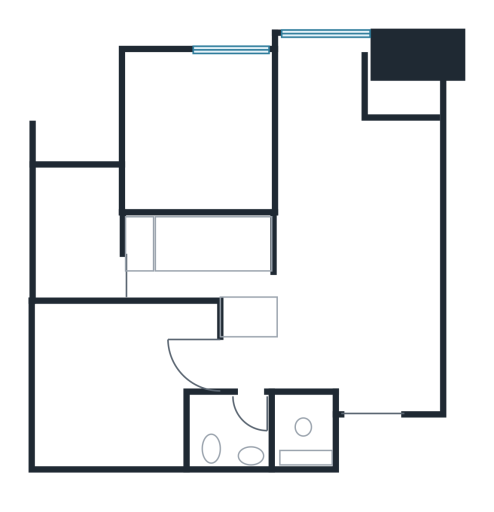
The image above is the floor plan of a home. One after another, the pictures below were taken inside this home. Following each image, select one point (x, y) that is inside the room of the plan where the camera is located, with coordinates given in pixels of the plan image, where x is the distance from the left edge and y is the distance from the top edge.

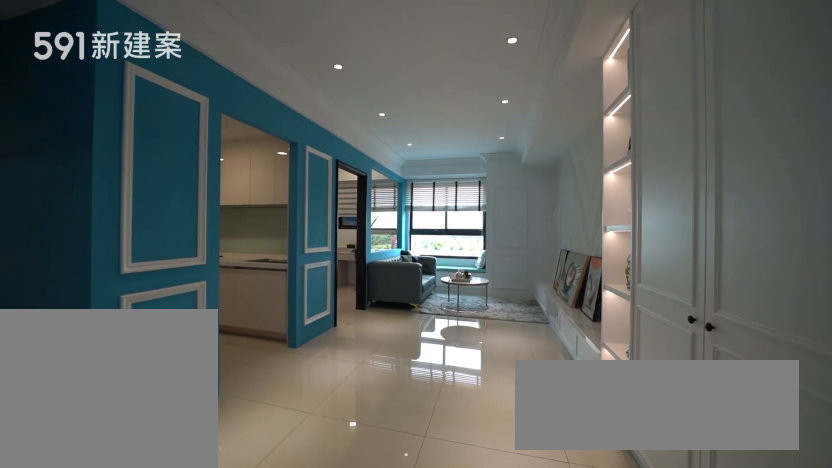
(358, 297)
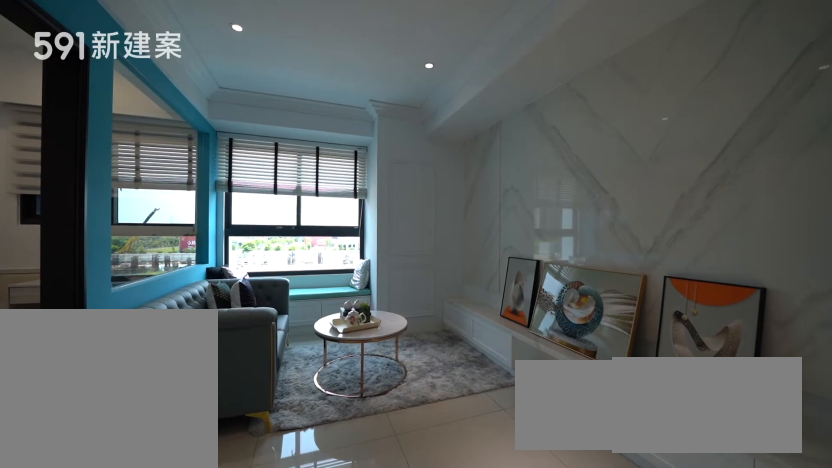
(352, 158)
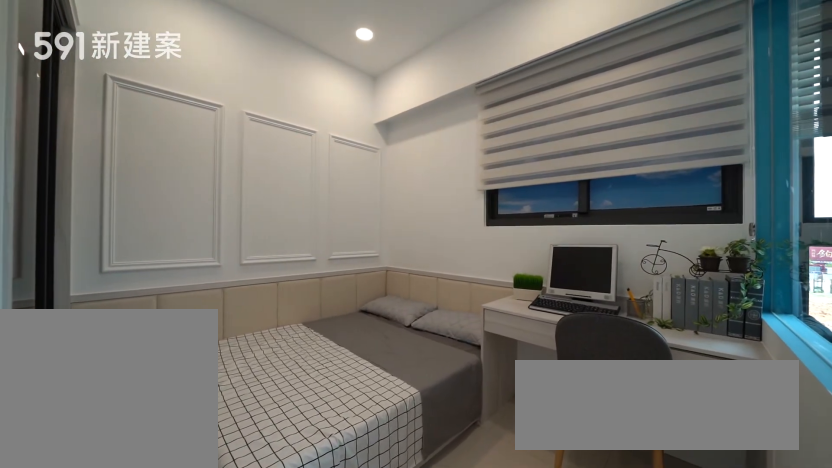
(197, 129)
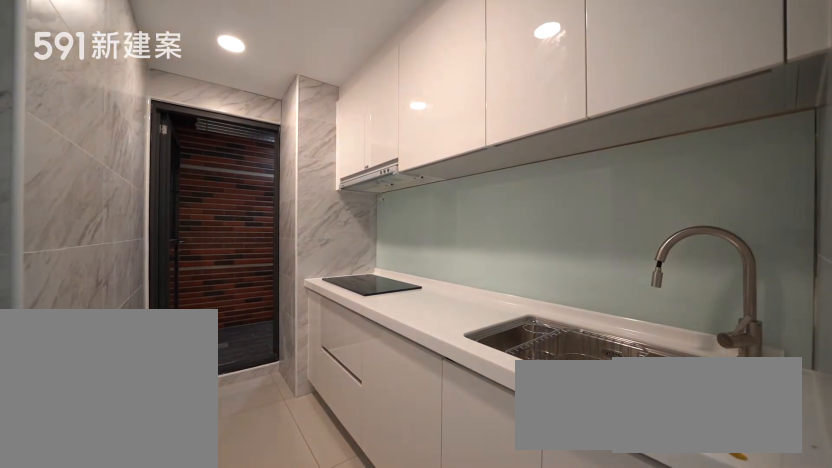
(202, 261)
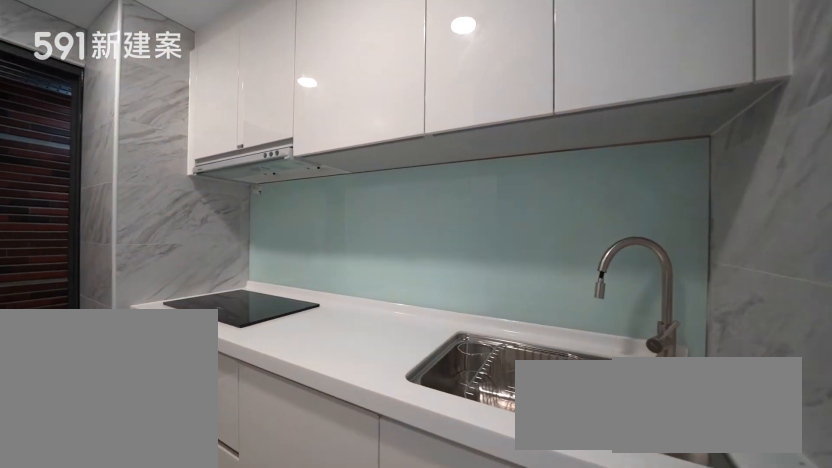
(202, 261)
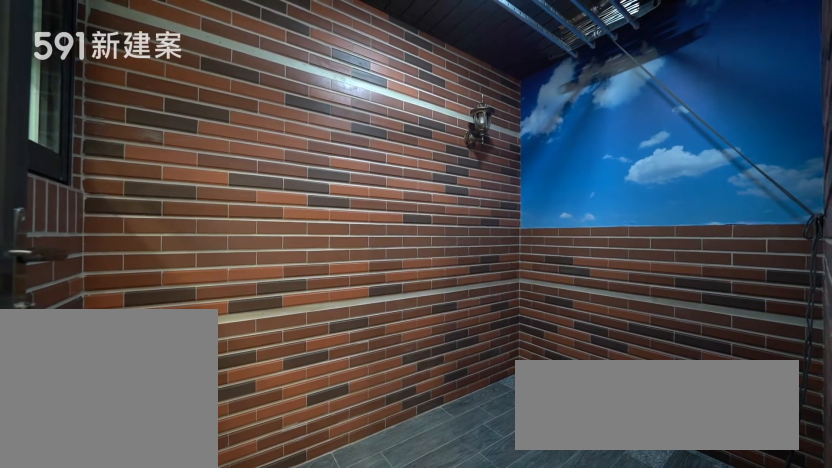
(75, 227)
